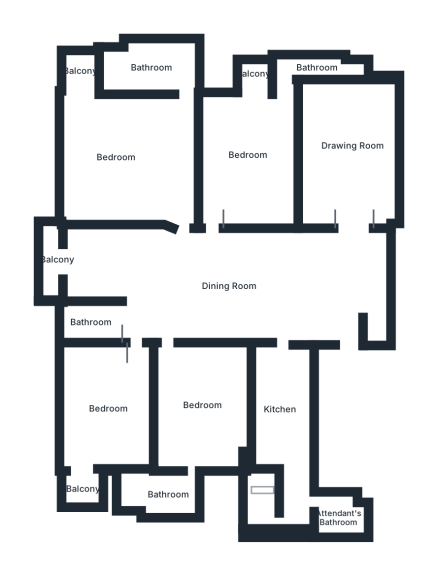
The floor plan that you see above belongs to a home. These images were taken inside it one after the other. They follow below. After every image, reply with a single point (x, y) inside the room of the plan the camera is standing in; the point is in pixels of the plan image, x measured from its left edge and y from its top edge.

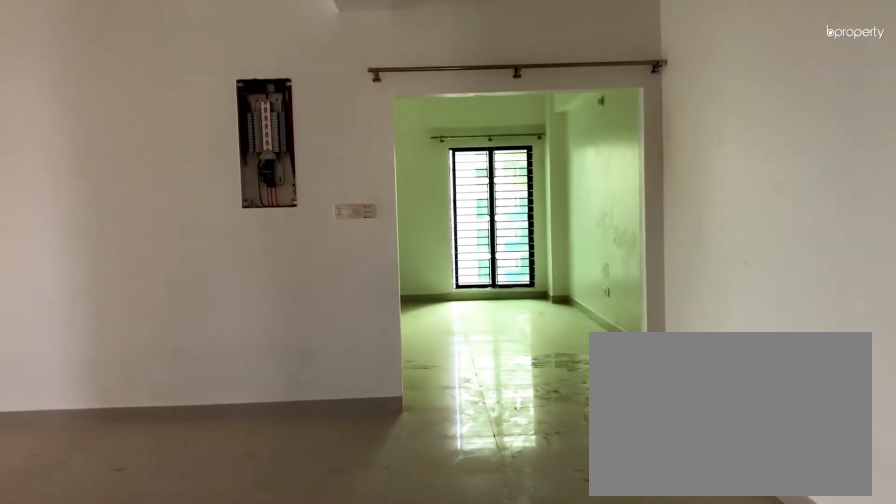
(334, 308)
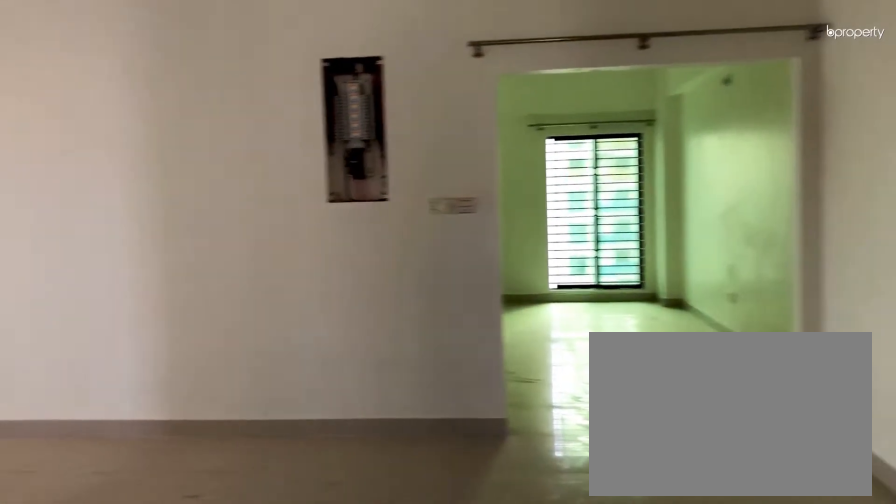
(334, 308)
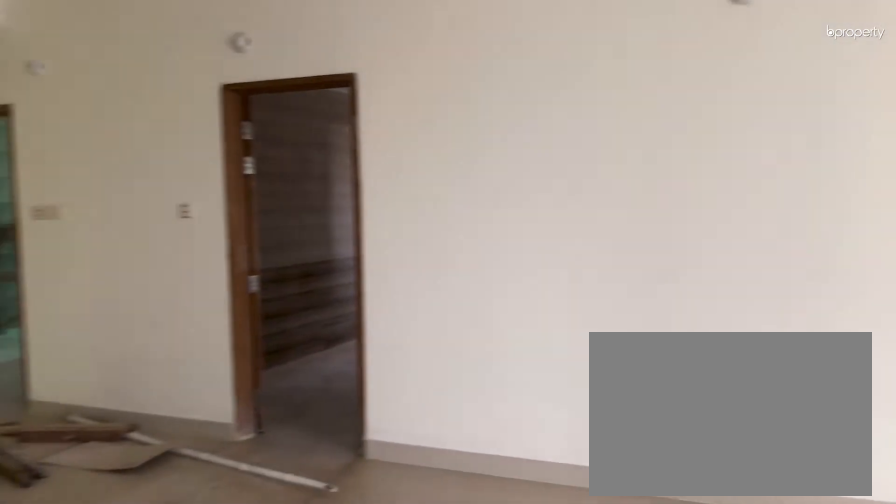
(220, 286)
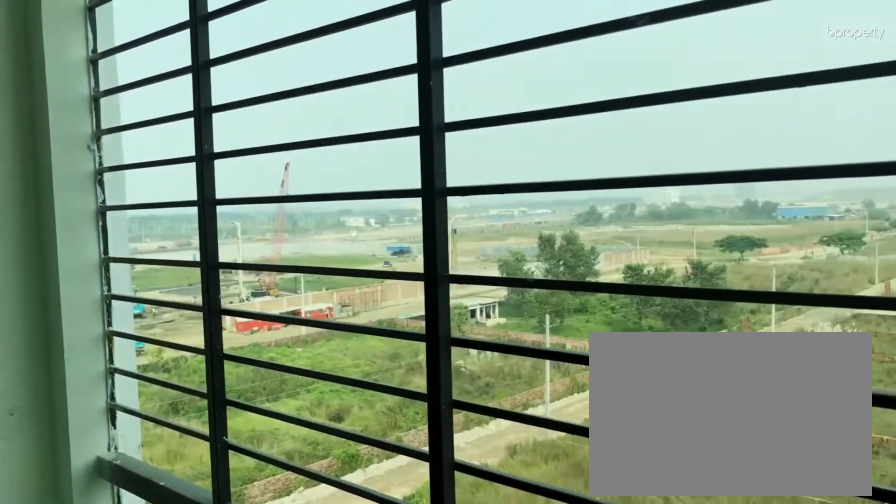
(52, 266)
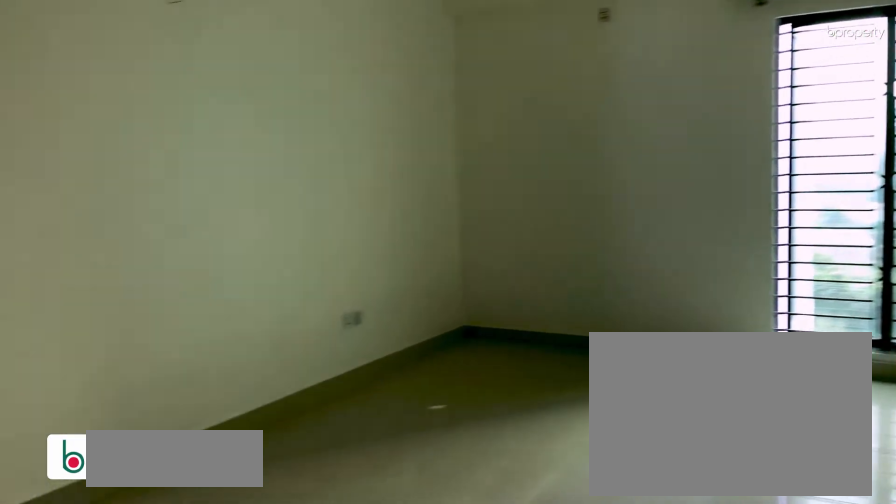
(349, 147)
